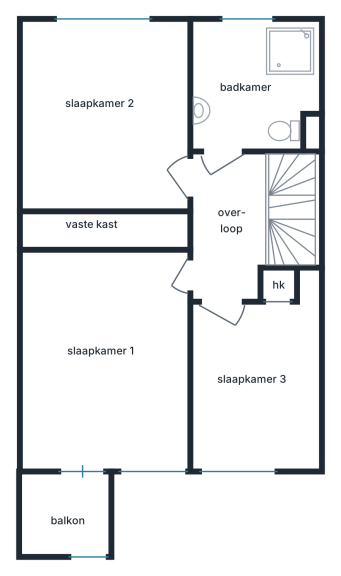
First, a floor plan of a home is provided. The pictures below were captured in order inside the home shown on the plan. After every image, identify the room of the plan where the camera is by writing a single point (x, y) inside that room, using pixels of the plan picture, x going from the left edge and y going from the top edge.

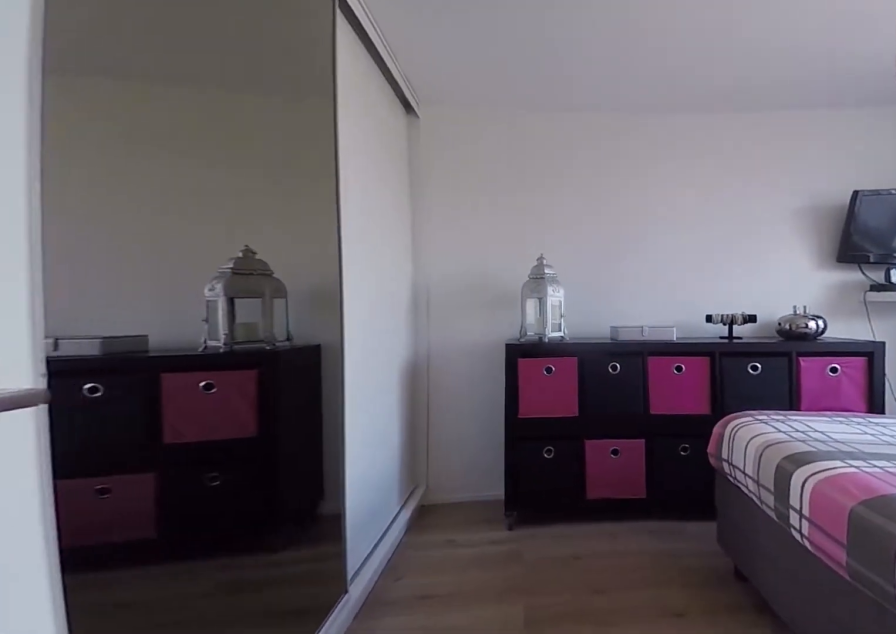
(107, 118)
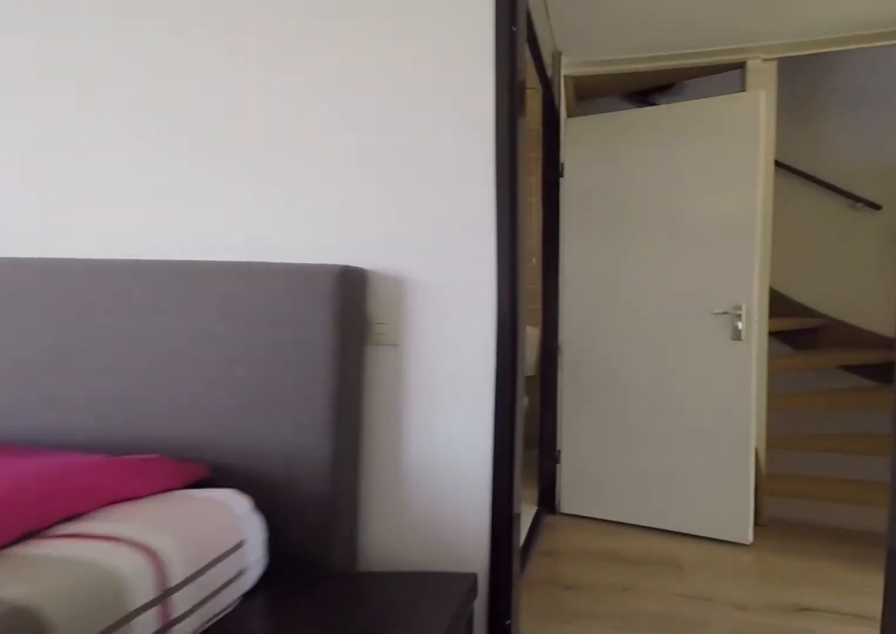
(107, 118)
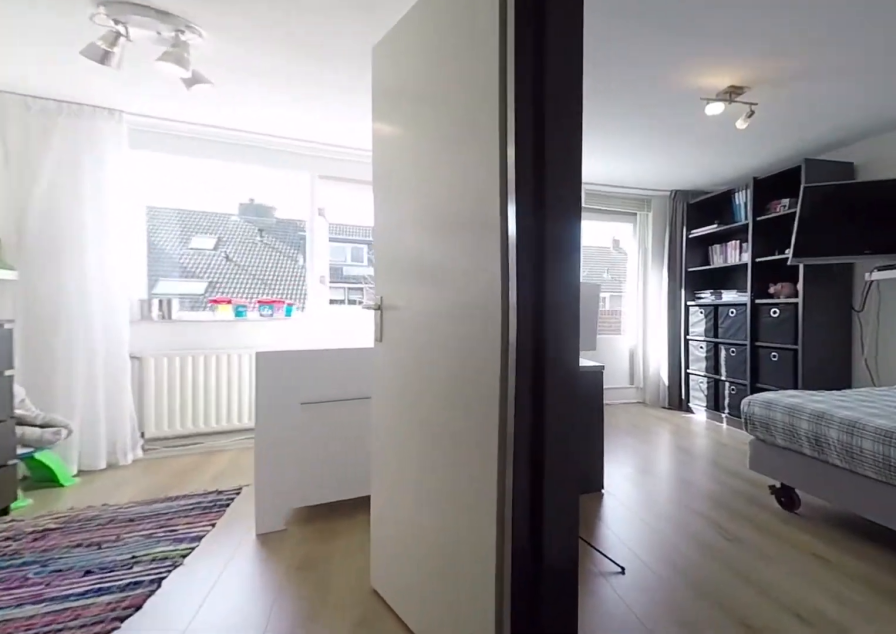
(229, 225)
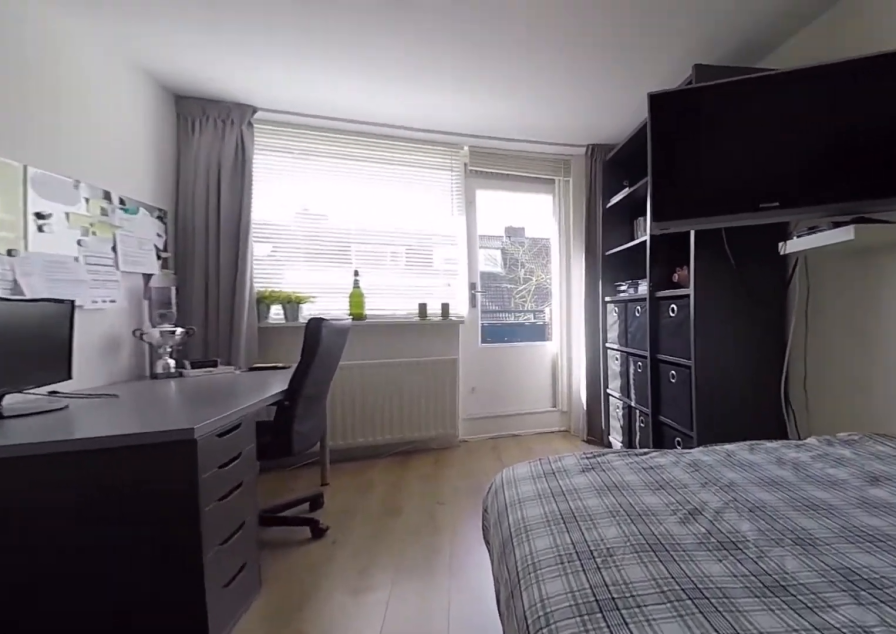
(109, 454)
